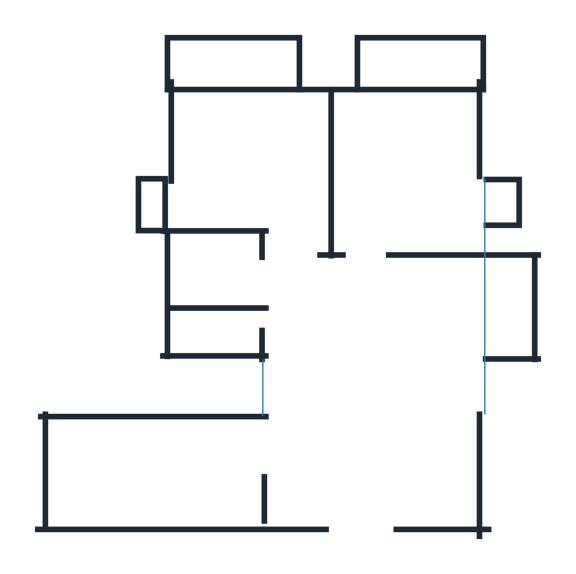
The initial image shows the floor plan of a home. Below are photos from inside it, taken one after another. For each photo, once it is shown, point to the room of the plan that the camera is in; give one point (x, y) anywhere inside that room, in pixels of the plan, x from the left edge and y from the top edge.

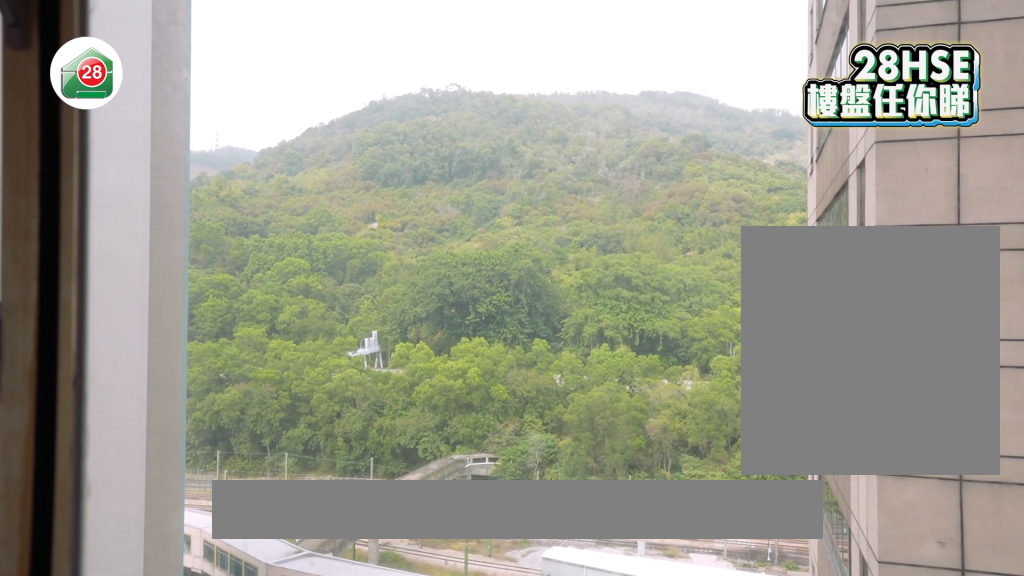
(408, 171)
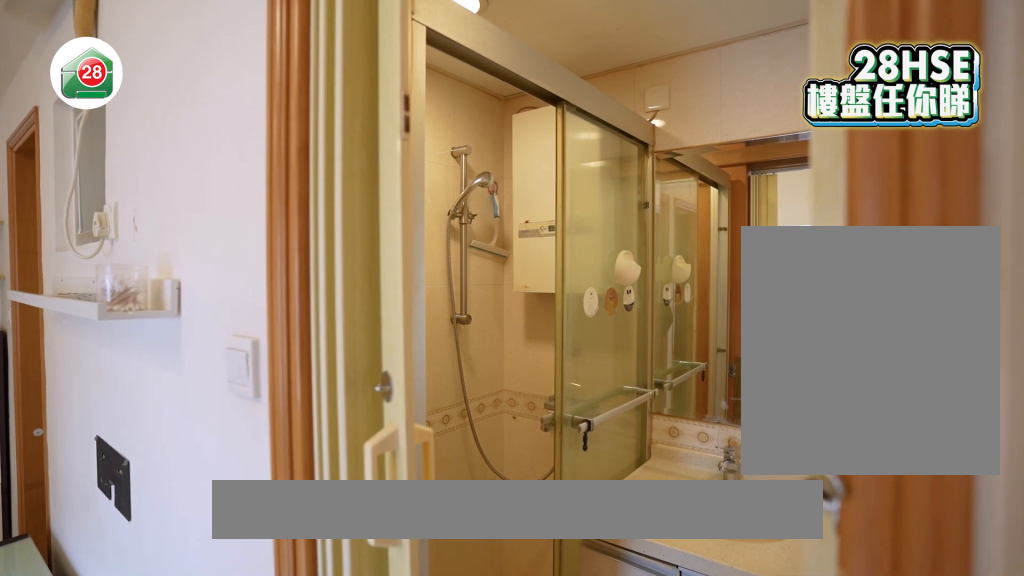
(214, 291)
